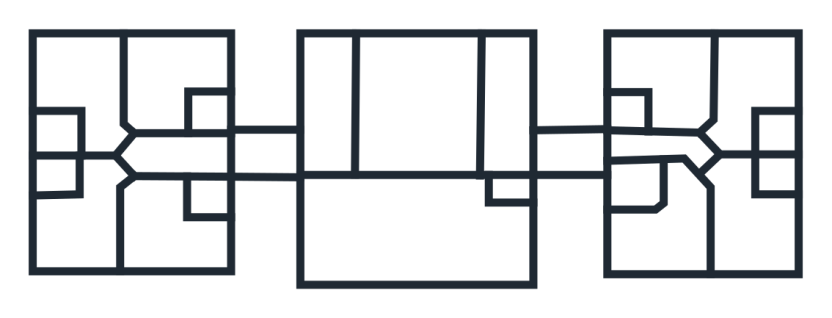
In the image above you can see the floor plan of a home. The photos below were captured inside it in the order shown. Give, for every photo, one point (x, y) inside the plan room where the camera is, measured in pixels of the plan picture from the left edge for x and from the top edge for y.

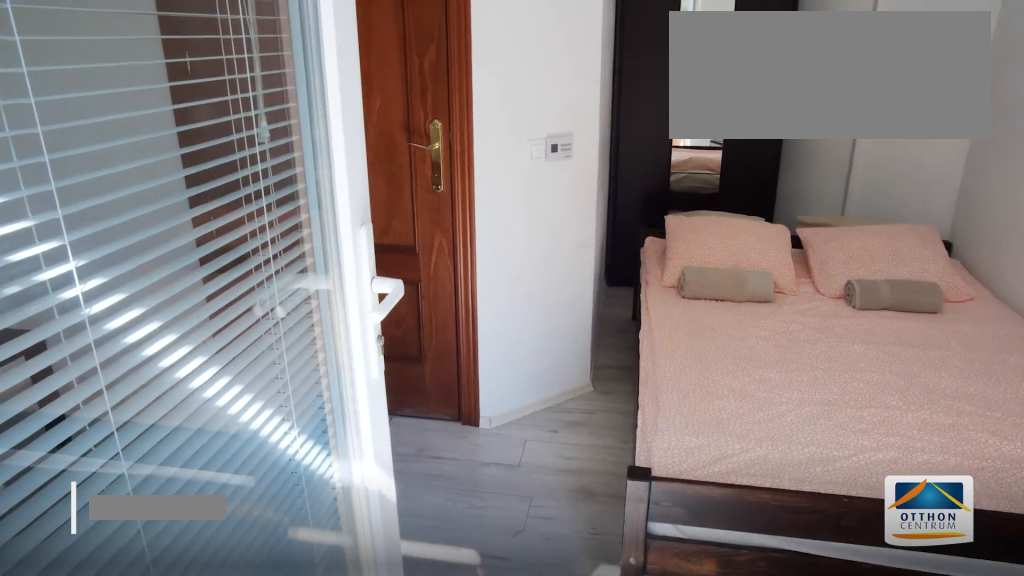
(660, 239)
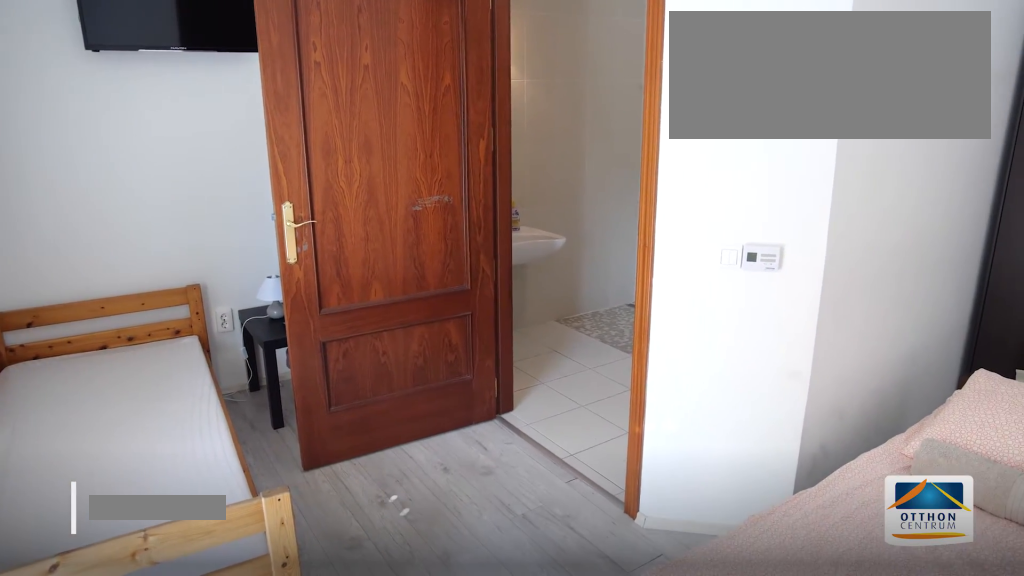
(661, 239)
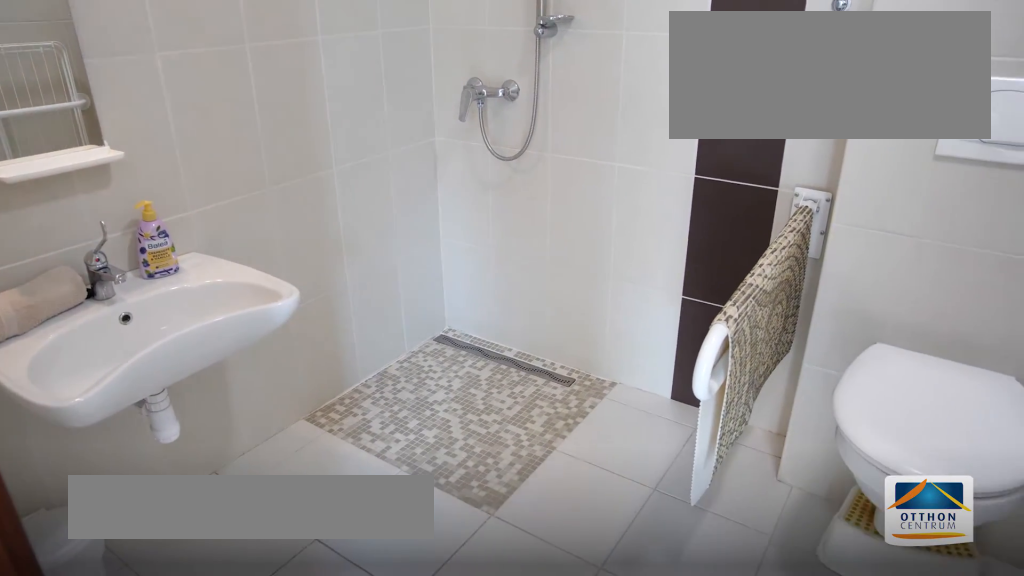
(635, 183)
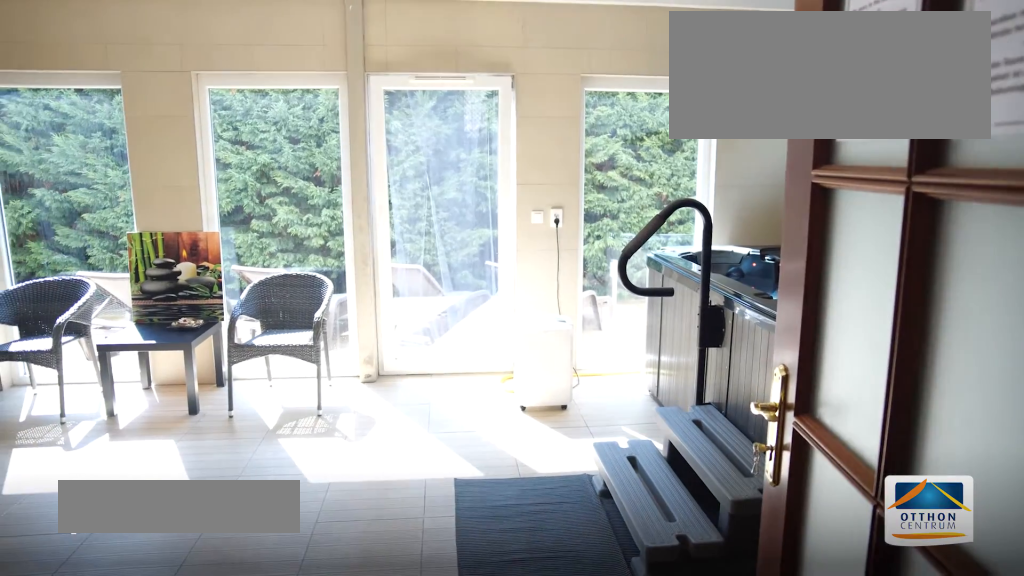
(412, 231)
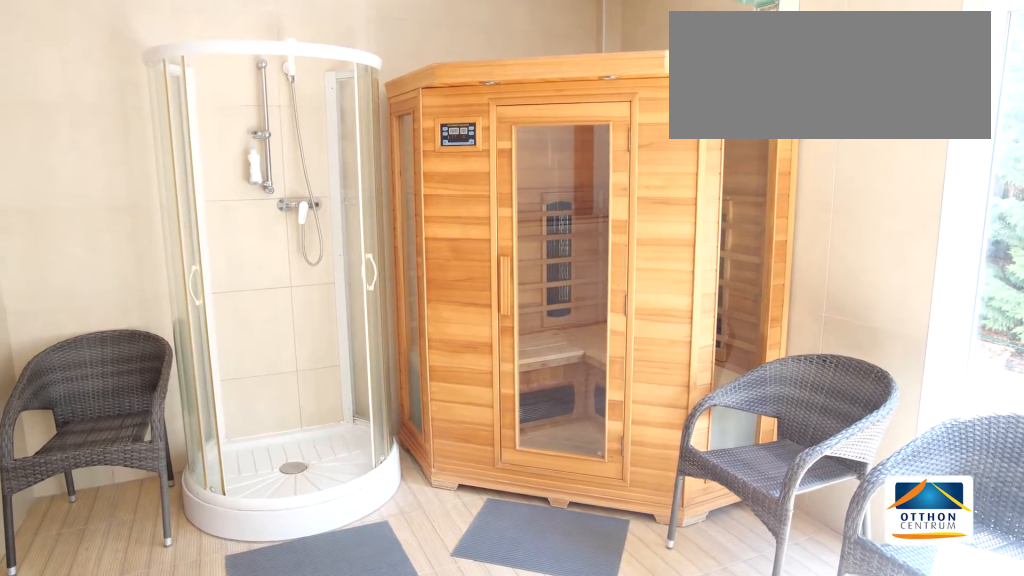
(411, 230)
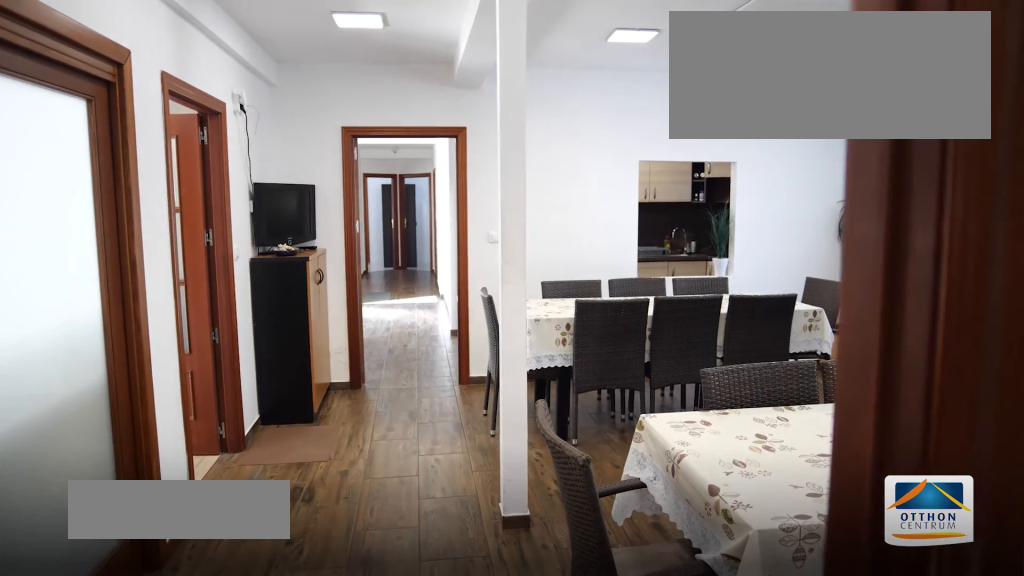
(498, 113)
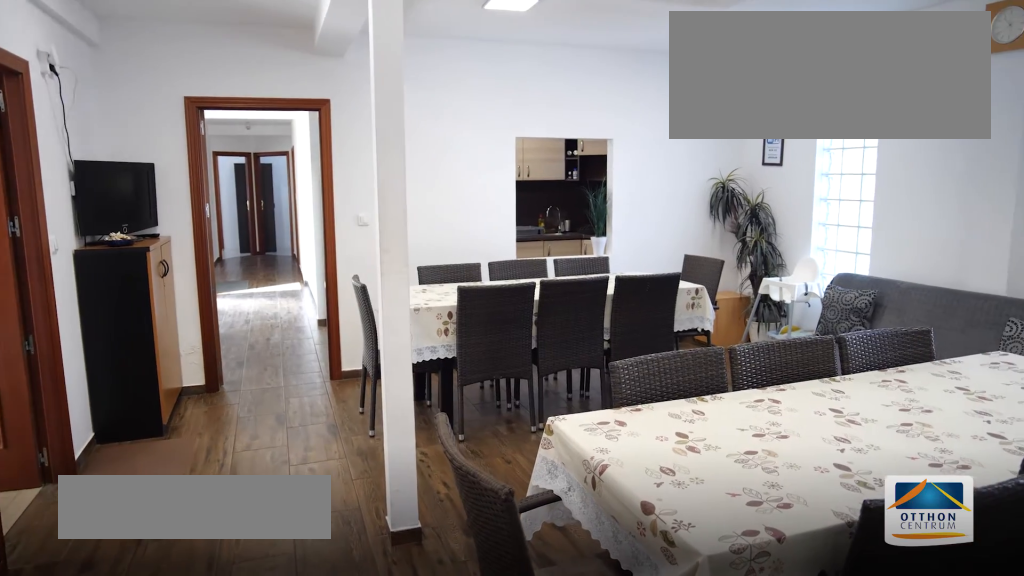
(462, 113)
